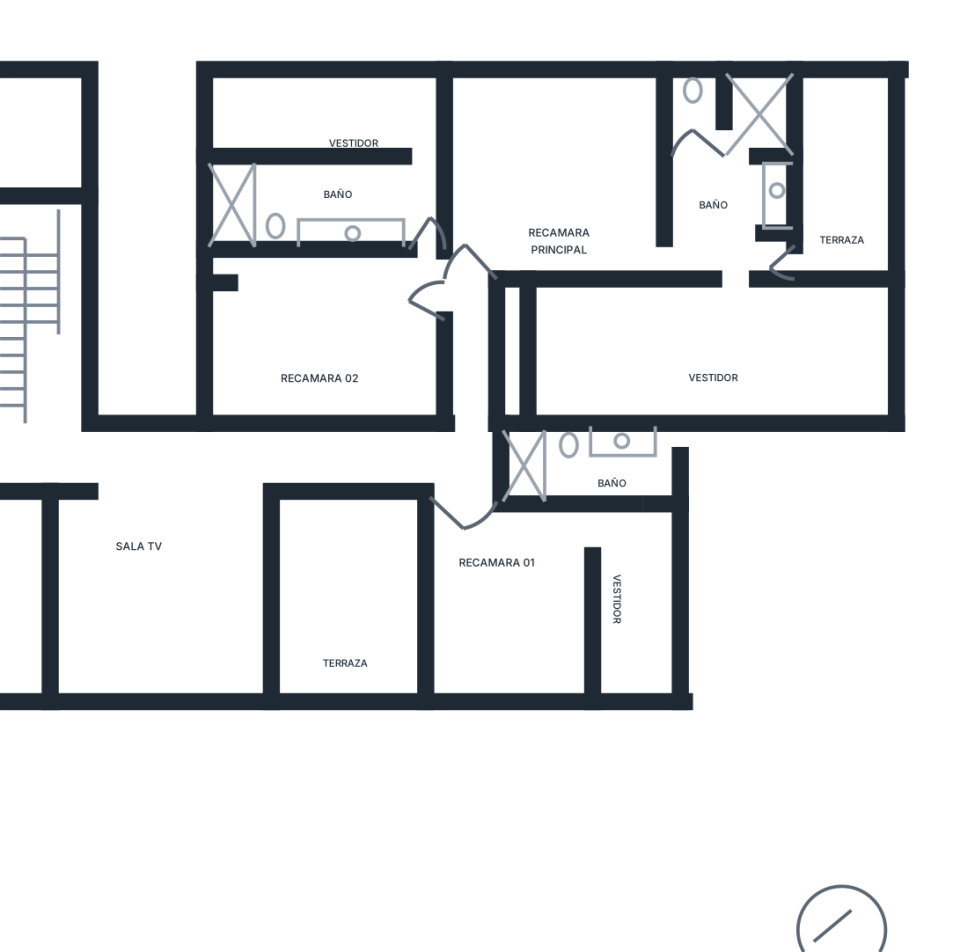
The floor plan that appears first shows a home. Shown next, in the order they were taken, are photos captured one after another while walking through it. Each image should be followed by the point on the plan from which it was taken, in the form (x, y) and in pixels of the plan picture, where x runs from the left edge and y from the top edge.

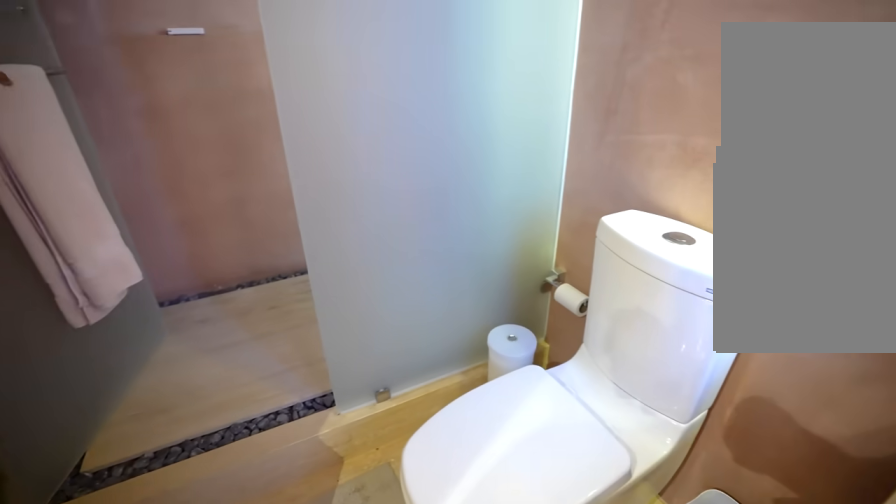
(611, 494)
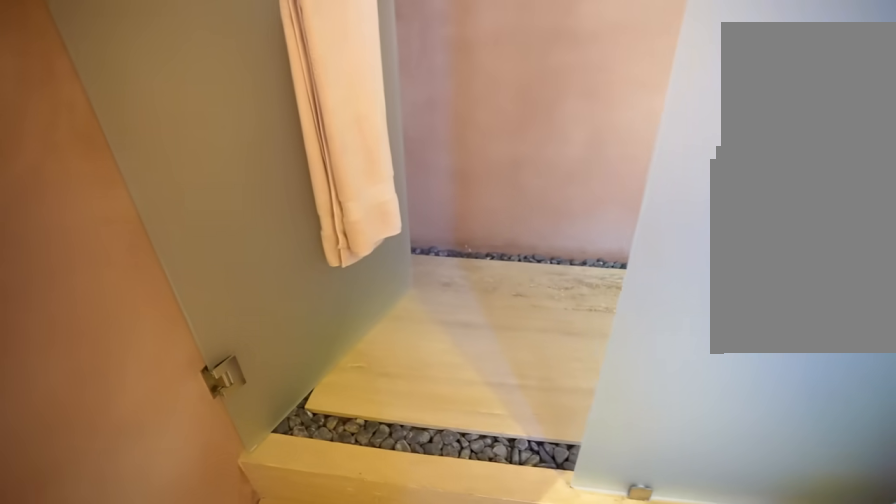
(611, 490)
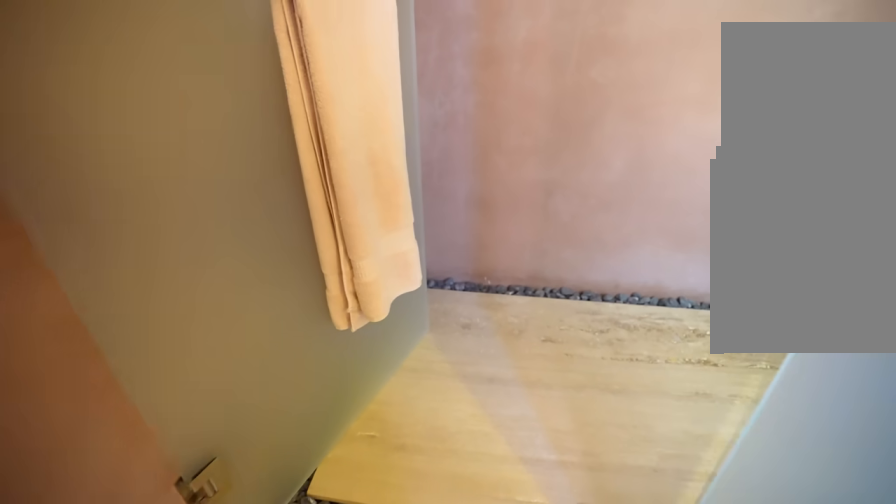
(612, 490)
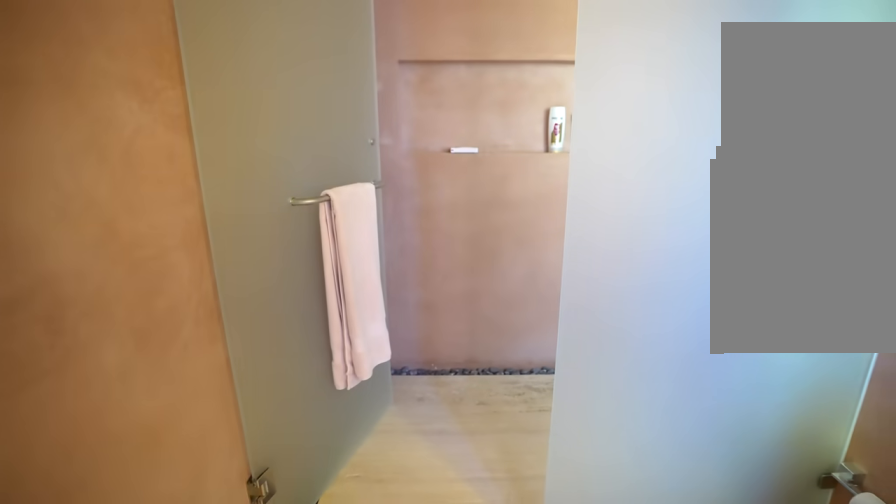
(575, 478)
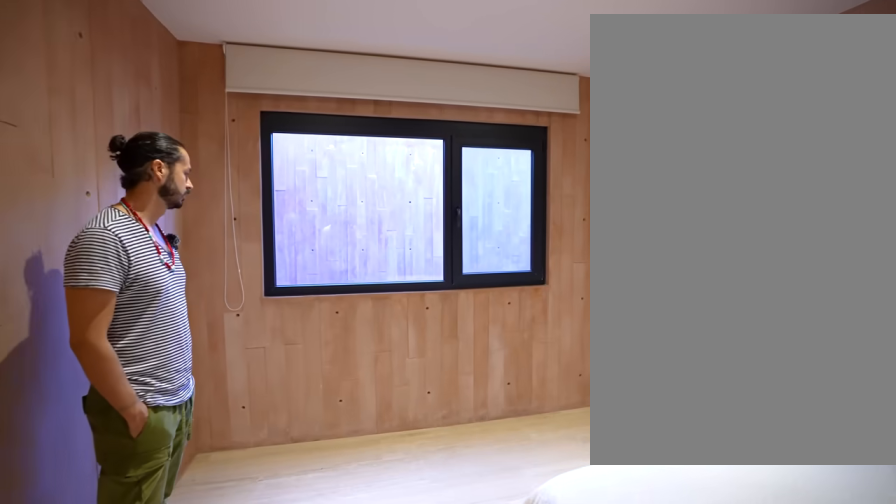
(406, 326)
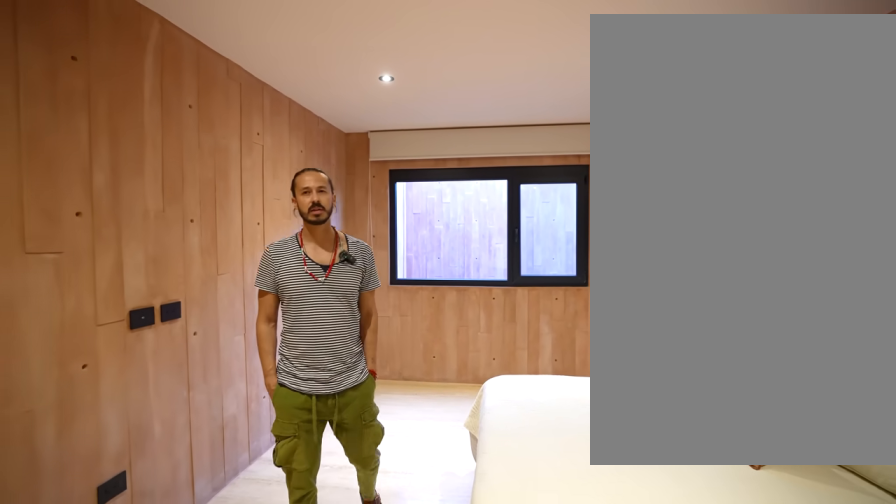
(413, 394)
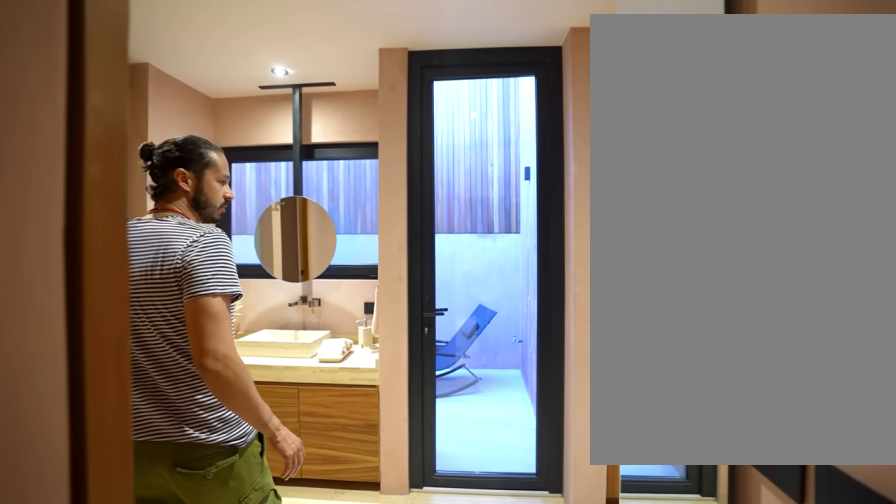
(569, 245)
